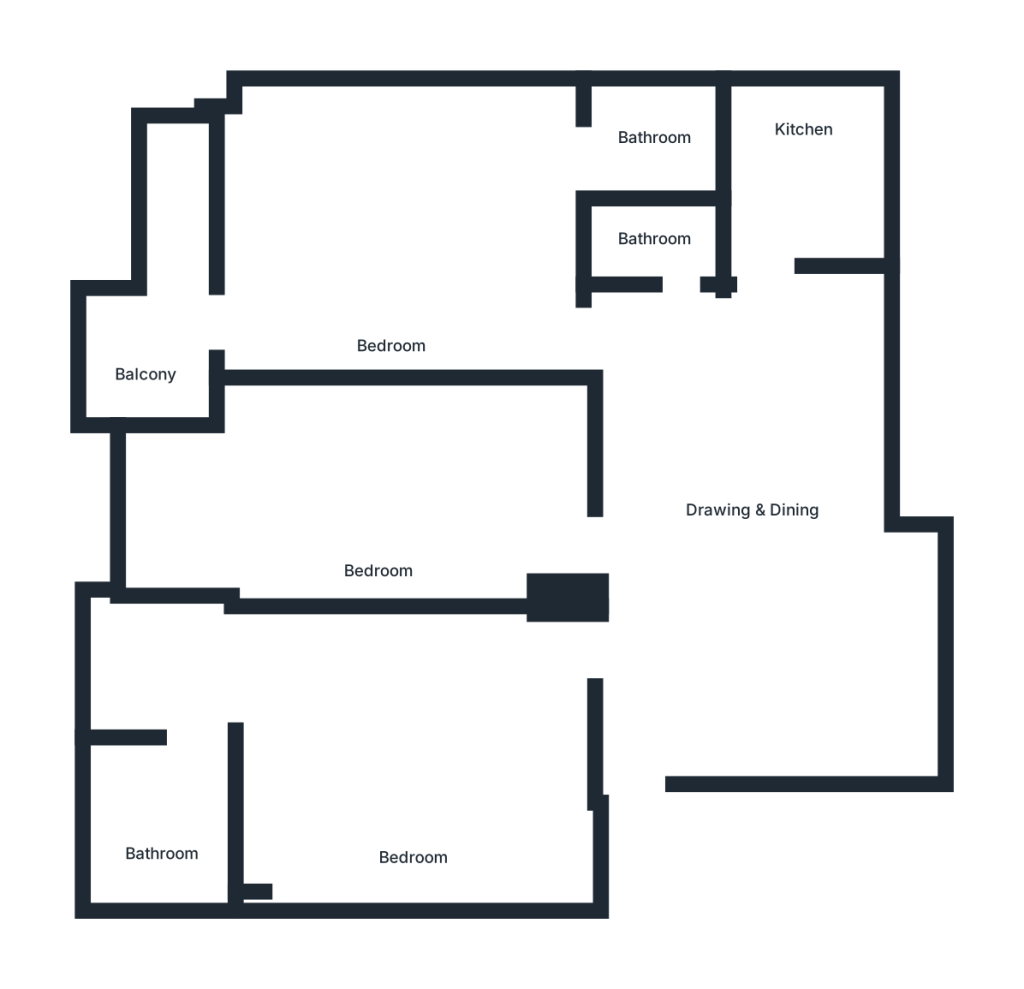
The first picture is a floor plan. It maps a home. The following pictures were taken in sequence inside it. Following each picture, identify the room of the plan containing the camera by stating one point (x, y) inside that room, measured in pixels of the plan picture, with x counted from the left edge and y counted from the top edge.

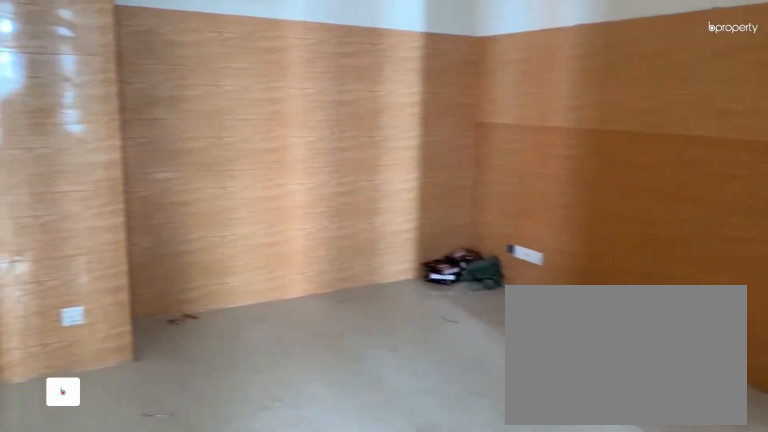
(765, 501)
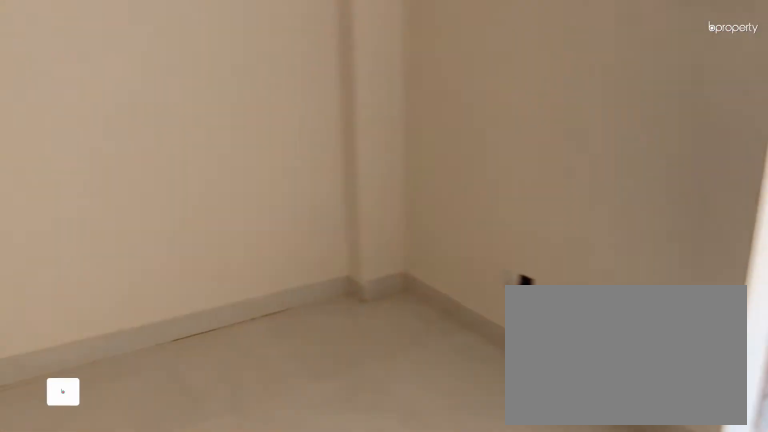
(413, 757)
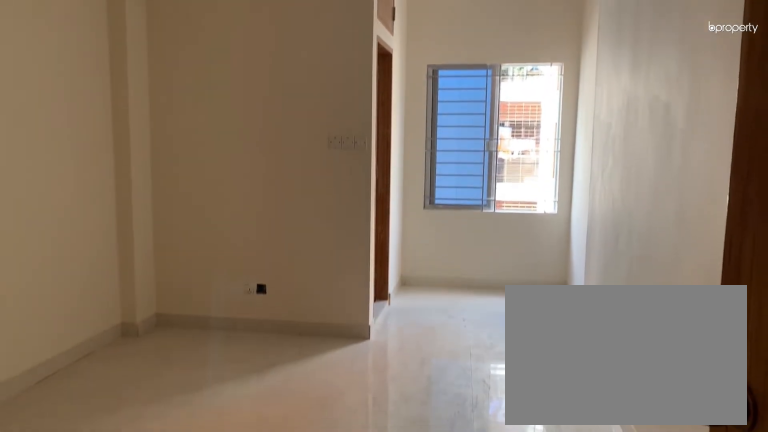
(413, 757)
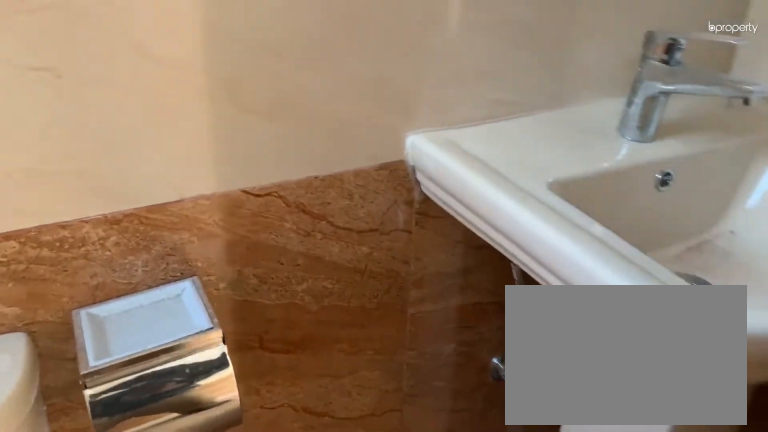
(158, 860)
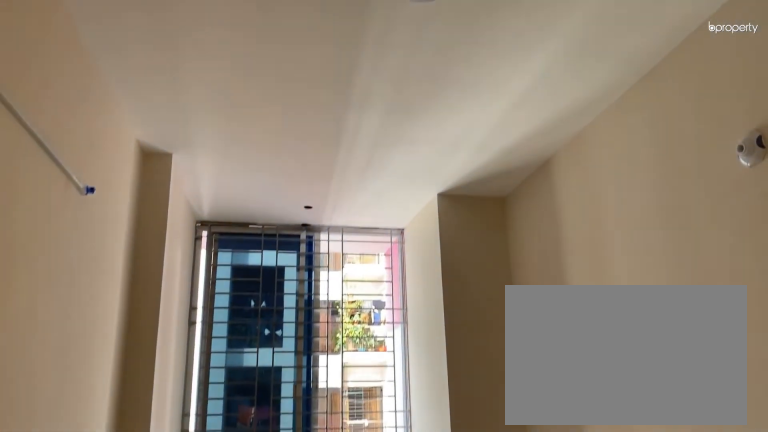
(394, 489)
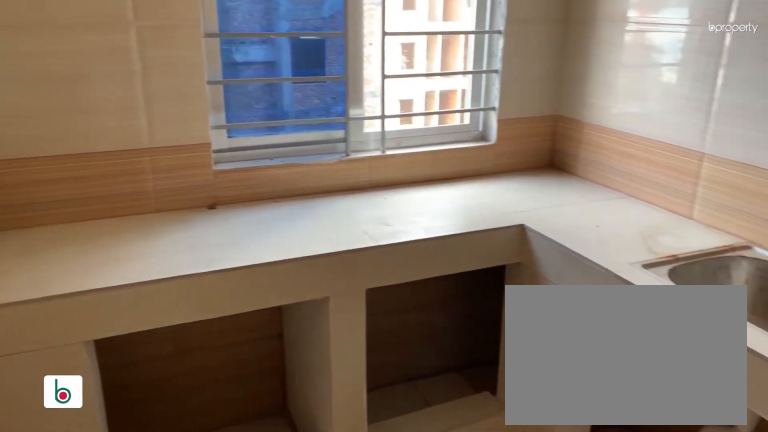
(804, 142)
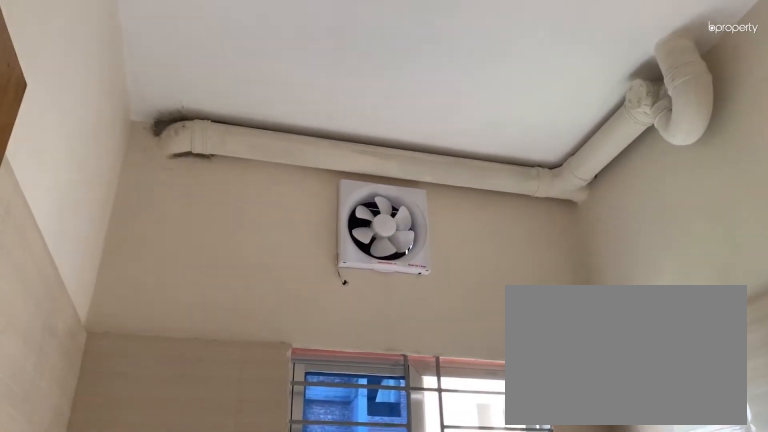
(804, 142)
